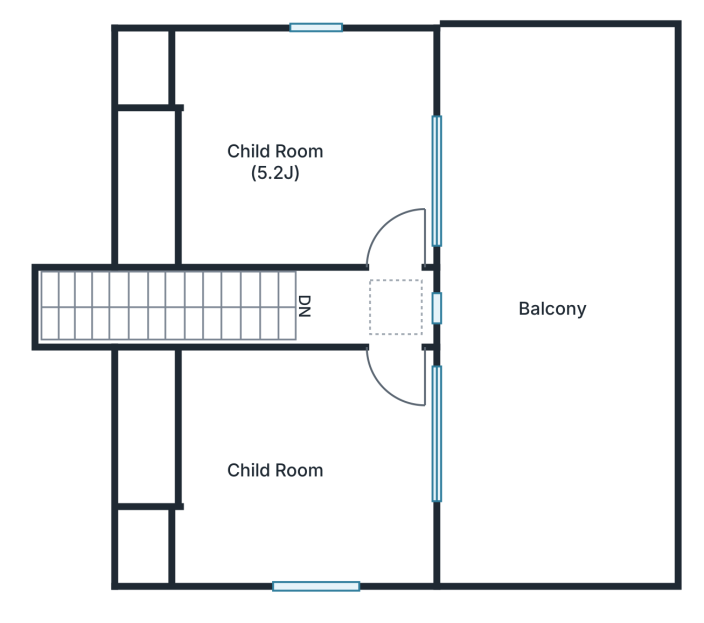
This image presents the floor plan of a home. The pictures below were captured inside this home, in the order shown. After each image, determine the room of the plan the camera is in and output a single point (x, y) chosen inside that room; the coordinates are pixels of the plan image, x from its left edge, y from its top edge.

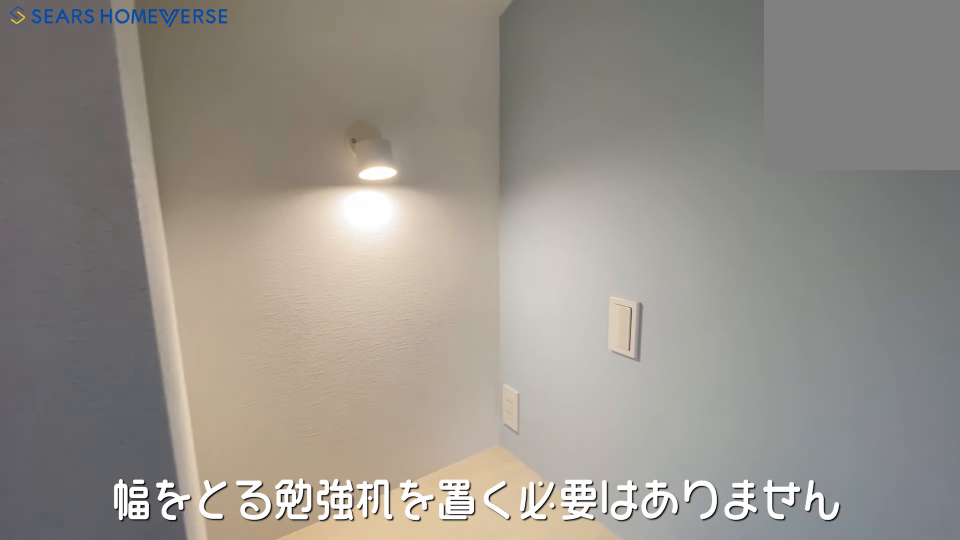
(291, 159)
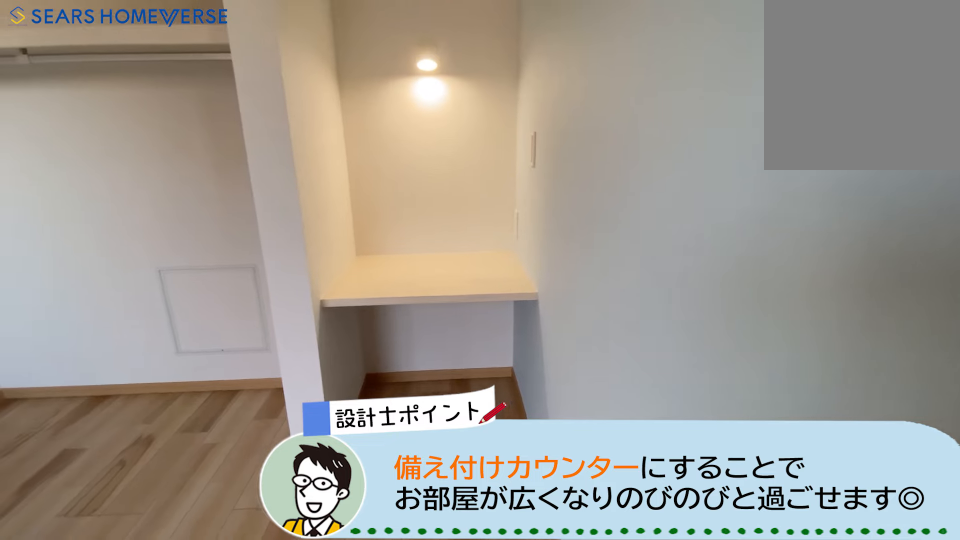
(291, 159)
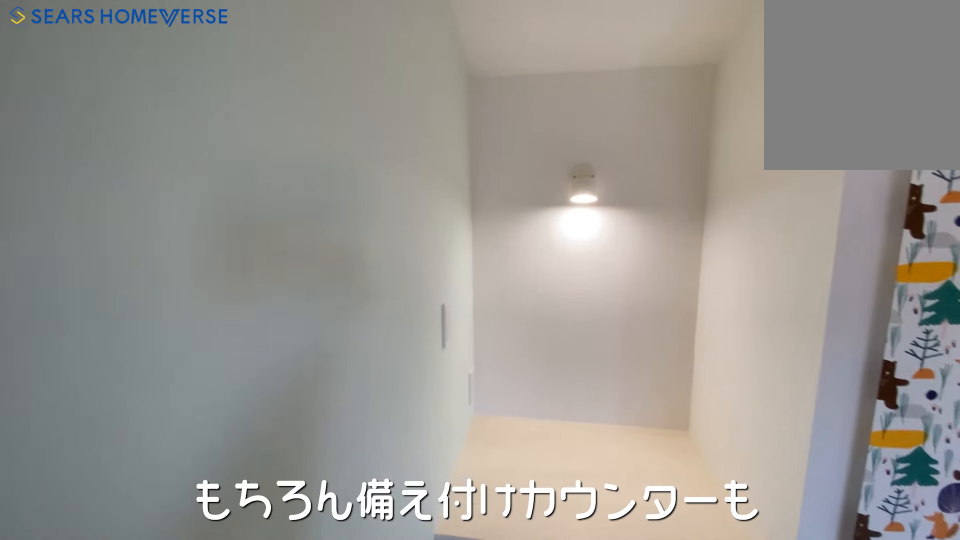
(300, 448)
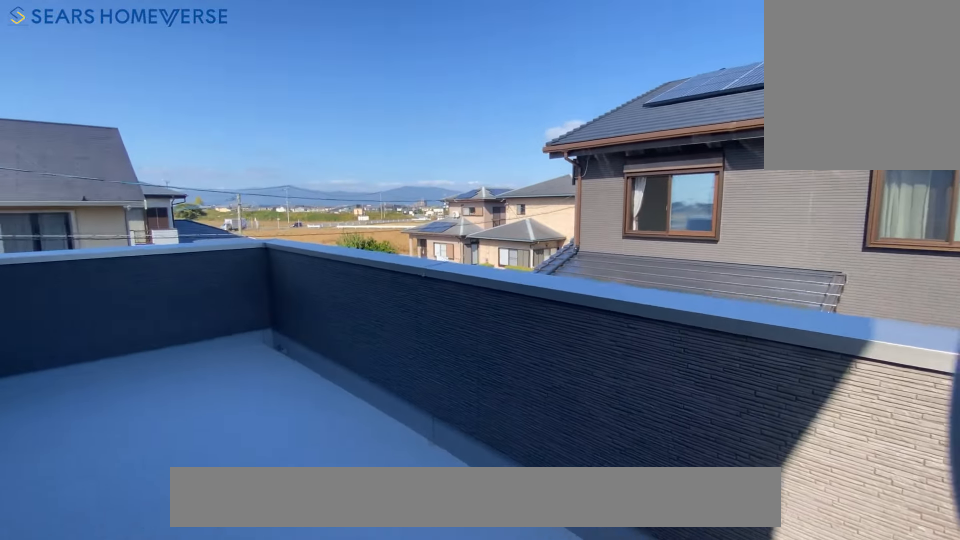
(554, 309)
